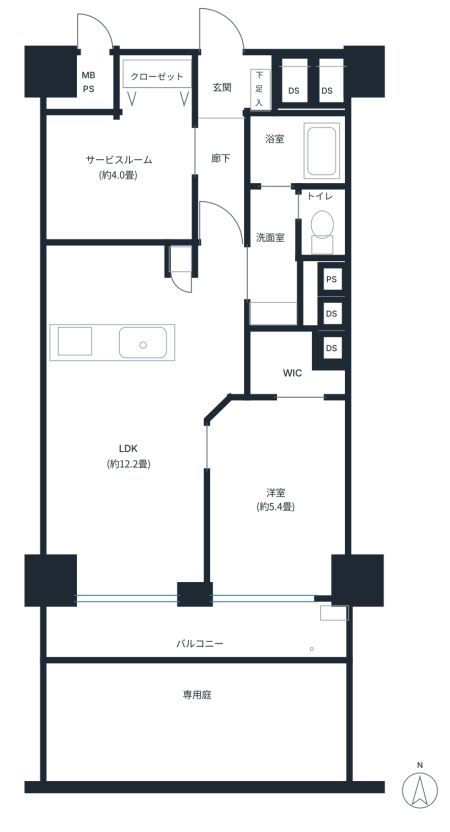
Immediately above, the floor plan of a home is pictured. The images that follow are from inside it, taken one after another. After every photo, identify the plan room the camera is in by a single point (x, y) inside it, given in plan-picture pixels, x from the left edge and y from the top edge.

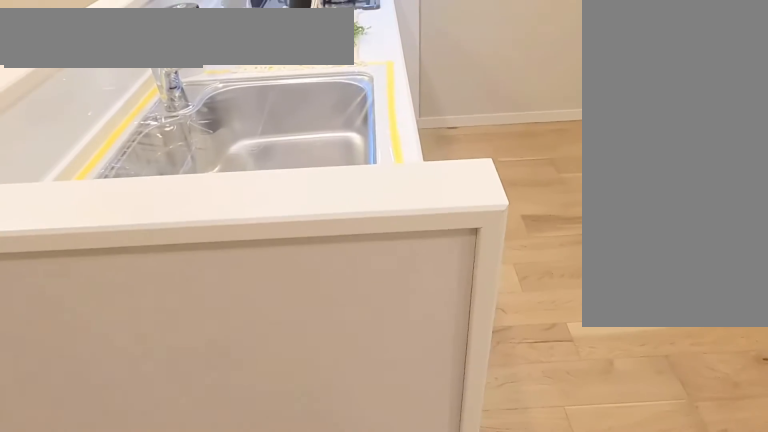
(119, 286)
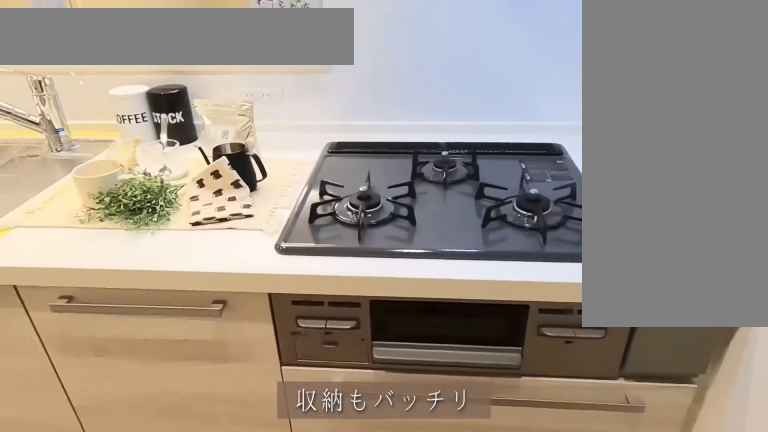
(119, 285)
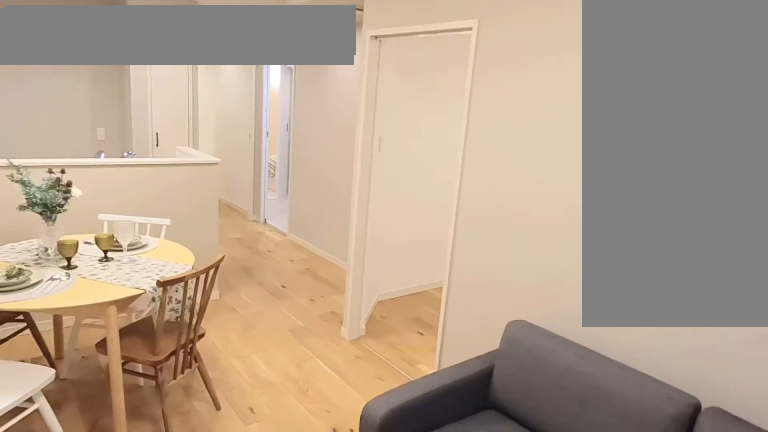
(132, 465)
